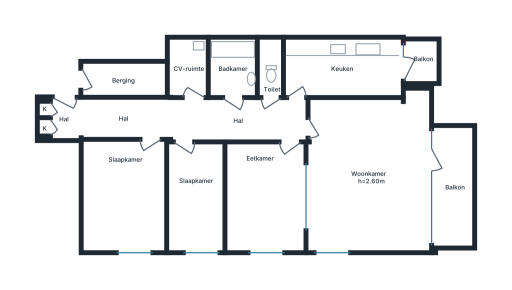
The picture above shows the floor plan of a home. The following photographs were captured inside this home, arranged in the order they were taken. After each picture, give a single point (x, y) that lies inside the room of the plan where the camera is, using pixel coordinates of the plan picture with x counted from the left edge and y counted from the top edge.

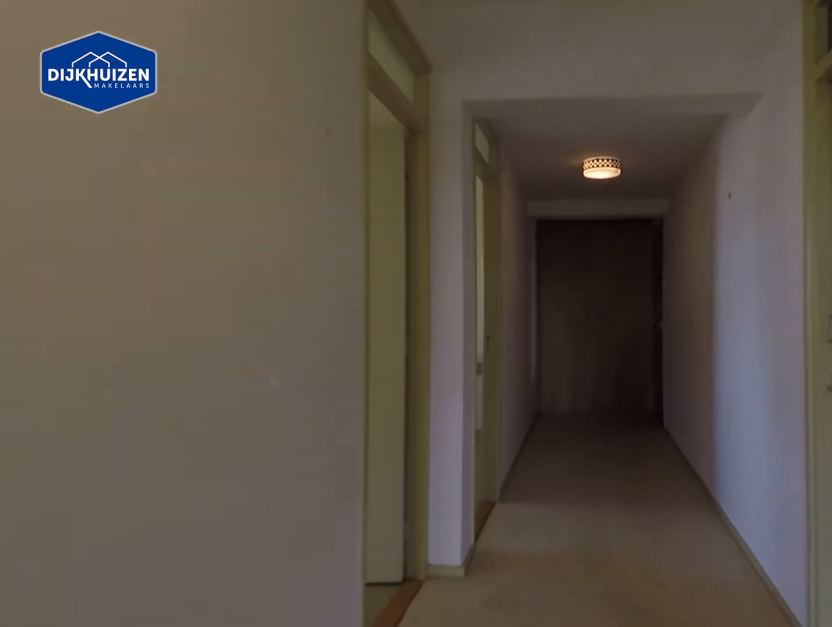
(185, 119)
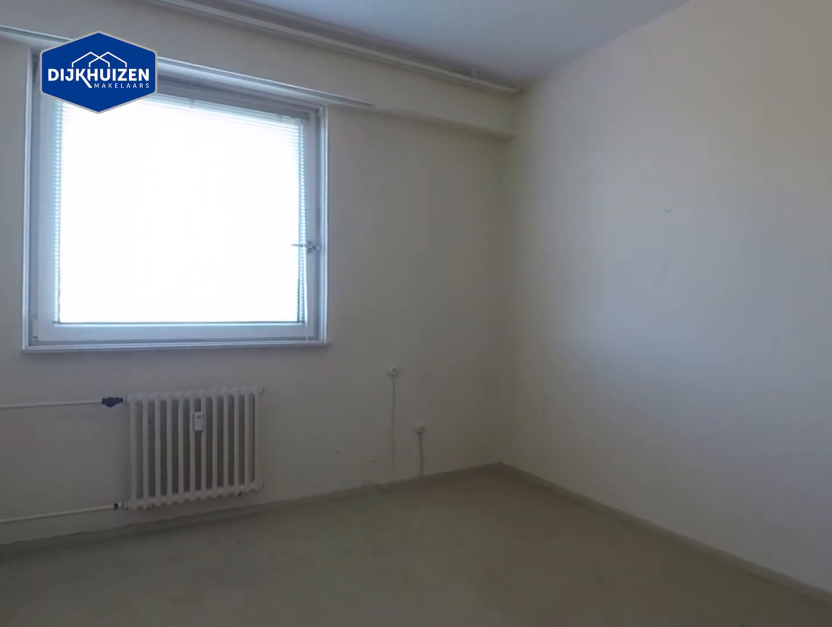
(122, 194)
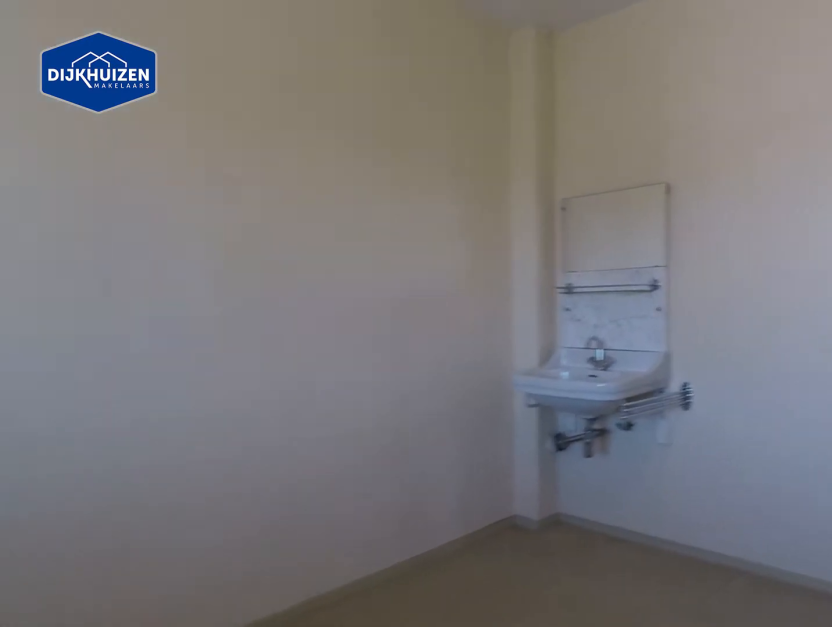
(122, 194)
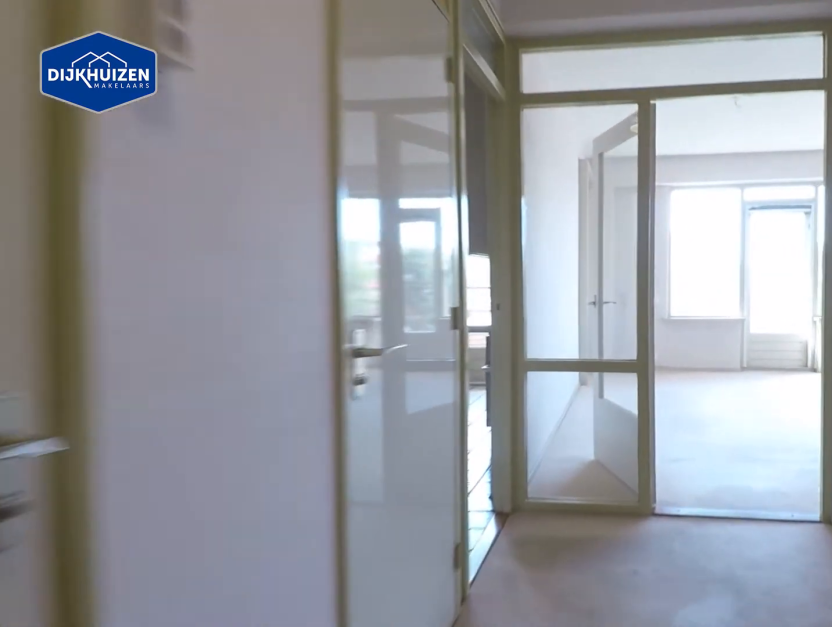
(185, 119)
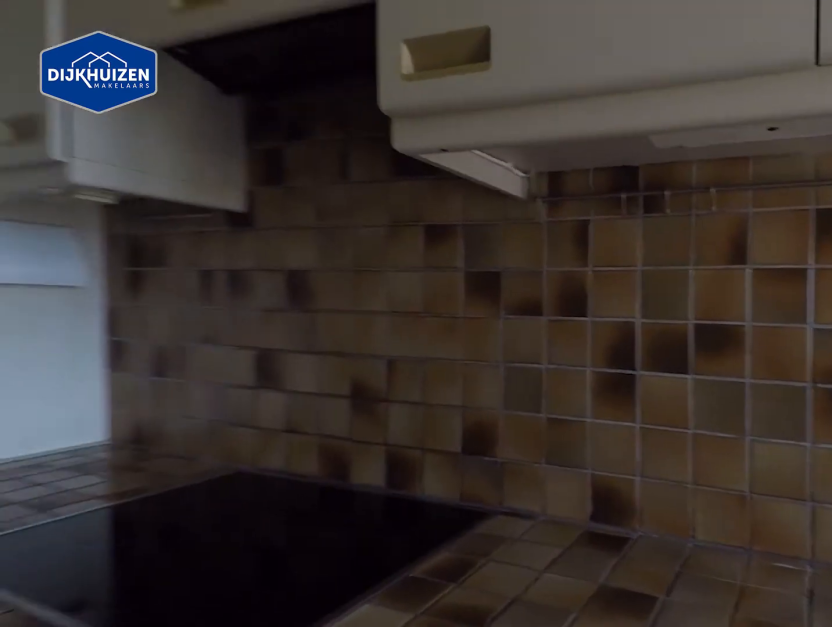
(342, 68)
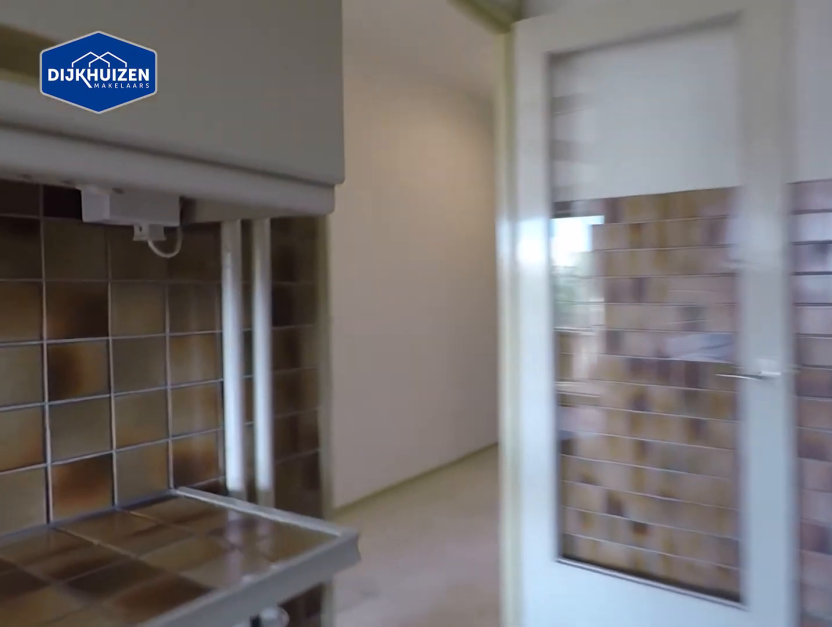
(342, 68)
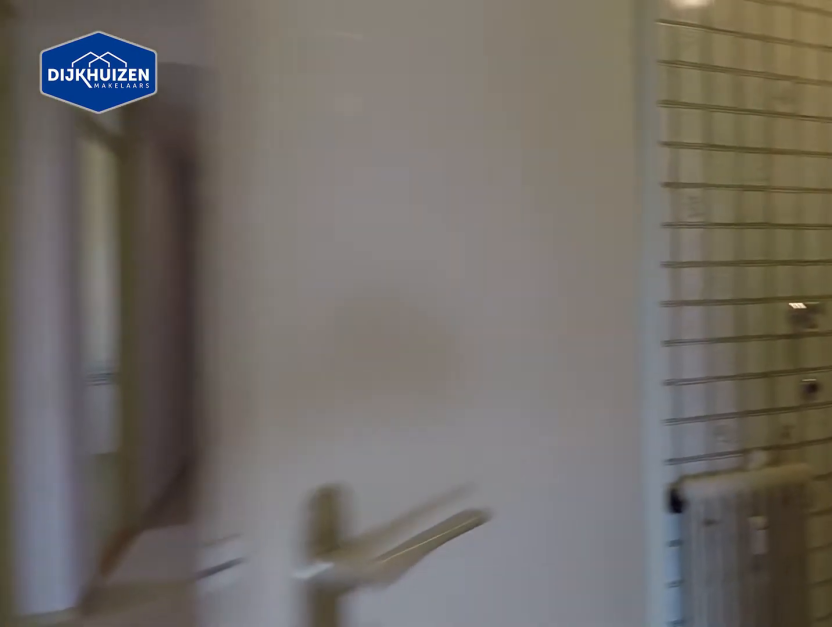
(185, 119)
